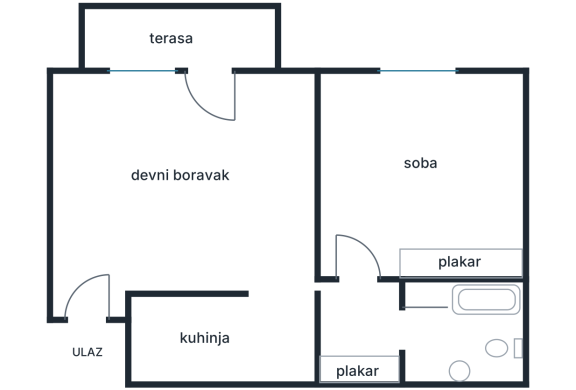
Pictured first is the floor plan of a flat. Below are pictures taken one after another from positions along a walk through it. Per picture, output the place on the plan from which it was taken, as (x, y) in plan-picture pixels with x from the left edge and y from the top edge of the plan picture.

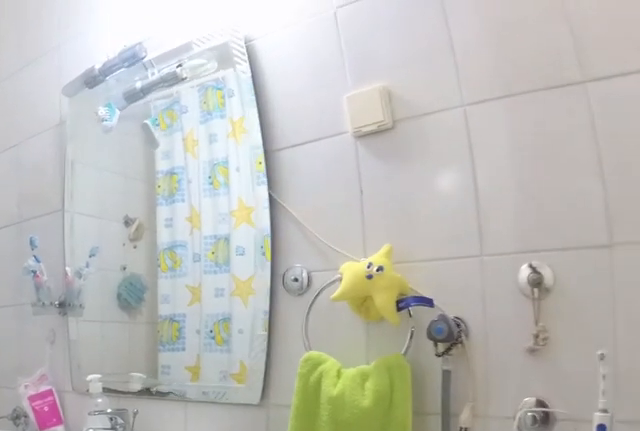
(398, 297)
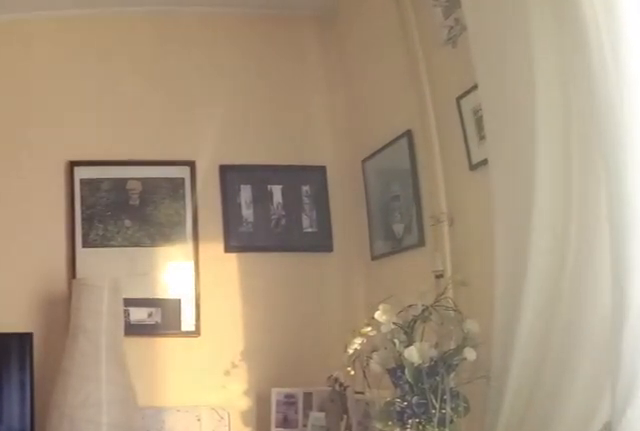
(229, 100)
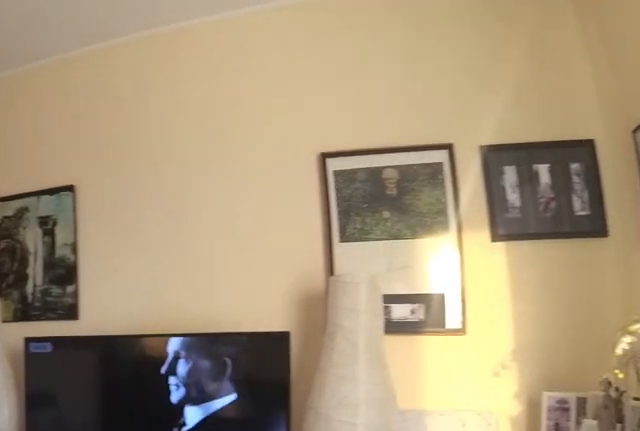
(228, 96)
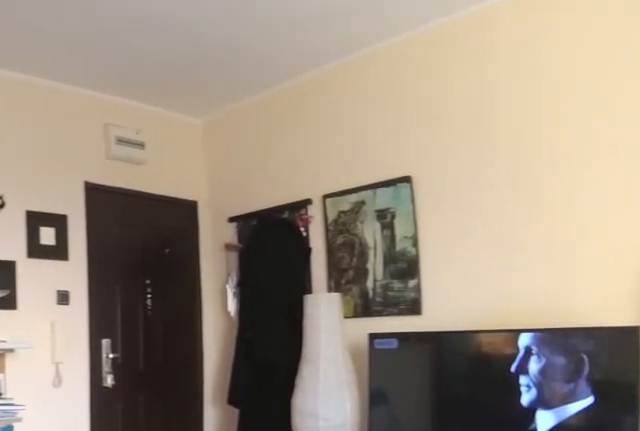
(225, 90)
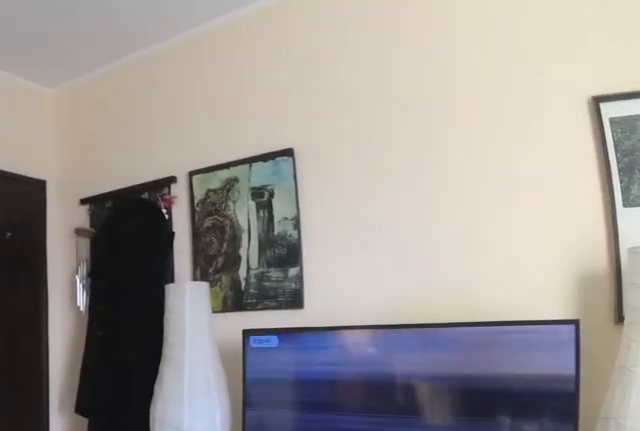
(183, 139)
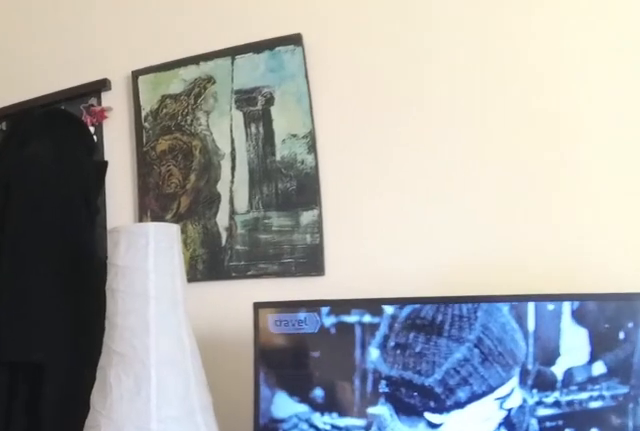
(121, 233)
